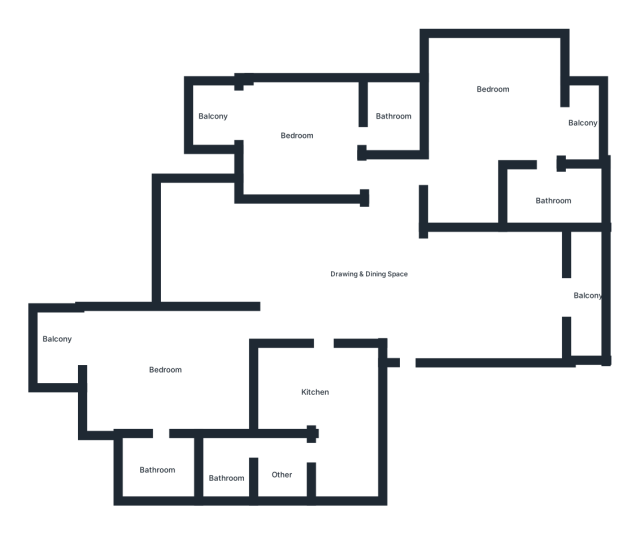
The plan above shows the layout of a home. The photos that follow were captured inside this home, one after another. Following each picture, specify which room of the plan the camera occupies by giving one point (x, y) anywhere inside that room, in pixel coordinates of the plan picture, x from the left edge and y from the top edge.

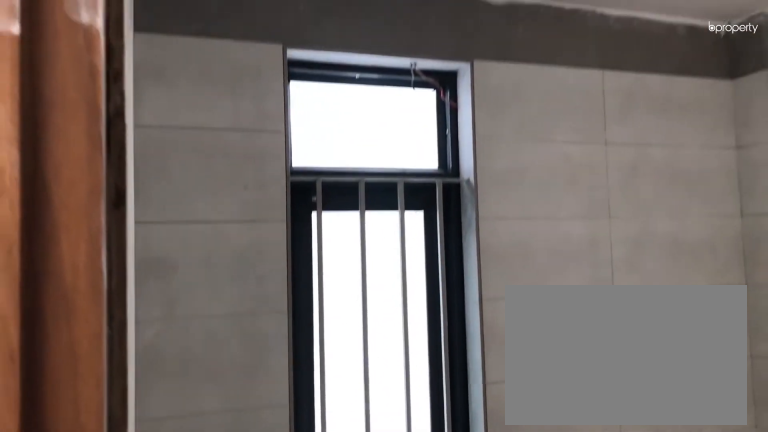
(398, 116)
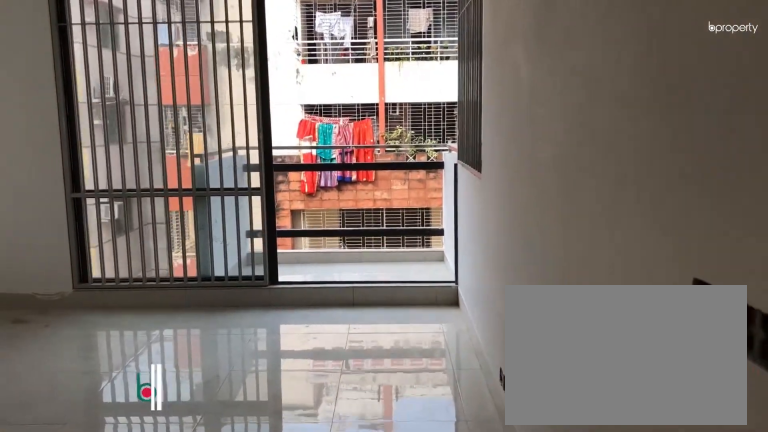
(162, 380)
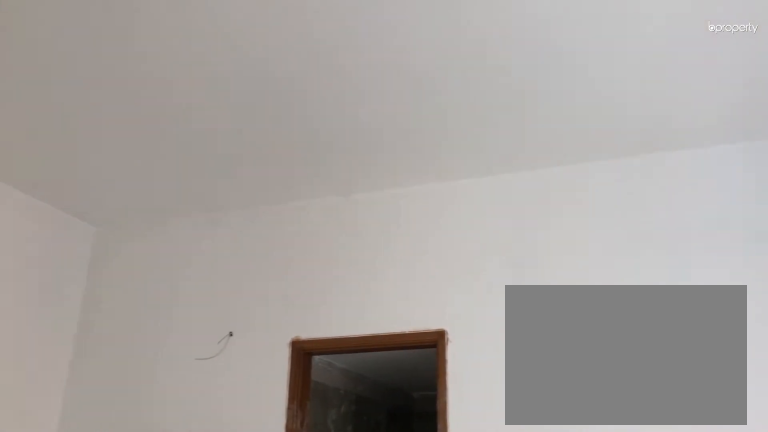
(162, 380)
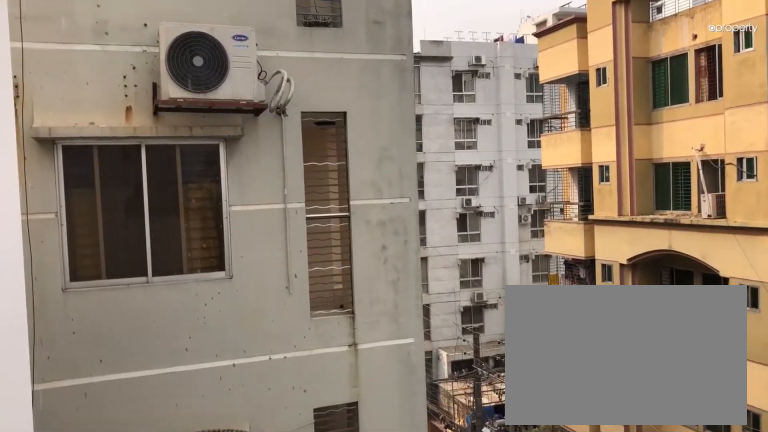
(70, 347)
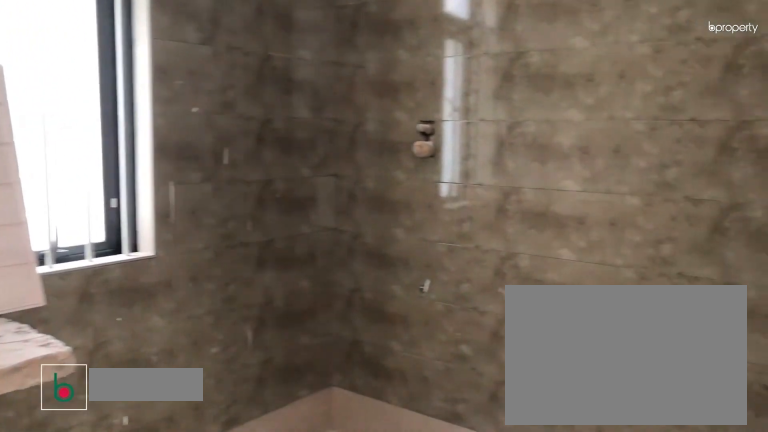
(162, 461)
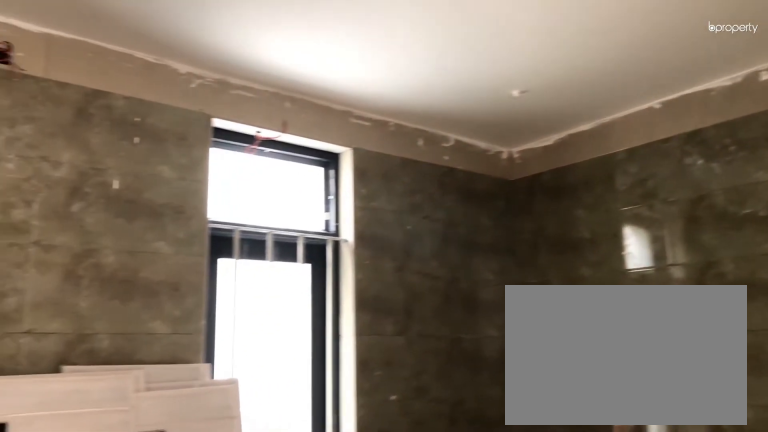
(162, 461)
